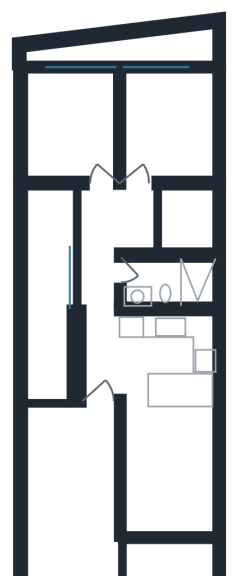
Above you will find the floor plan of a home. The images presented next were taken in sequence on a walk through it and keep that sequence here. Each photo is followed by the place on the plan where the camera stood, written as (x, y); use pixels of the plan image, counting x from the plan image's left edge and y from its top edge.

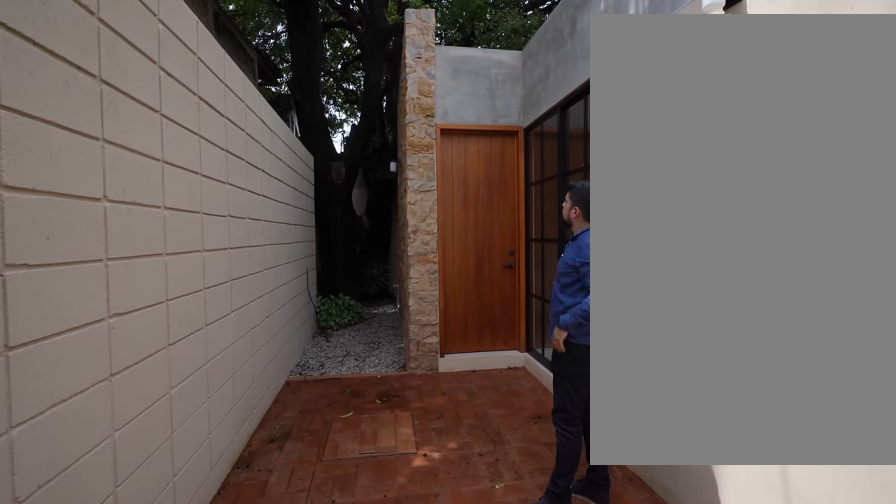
(70, 494)
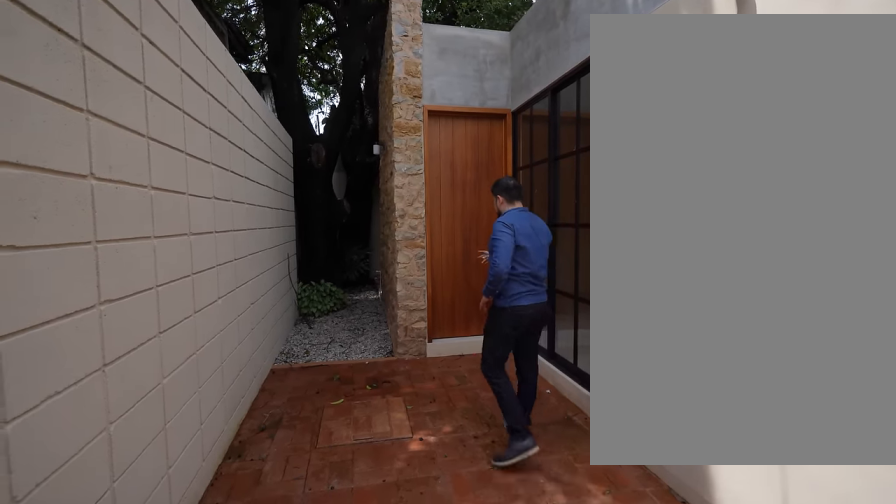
(71, 499)
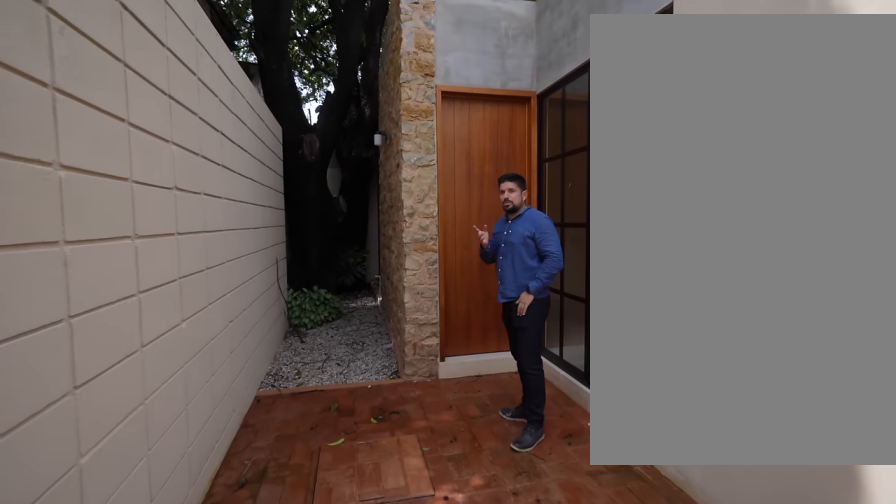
(72, 501)
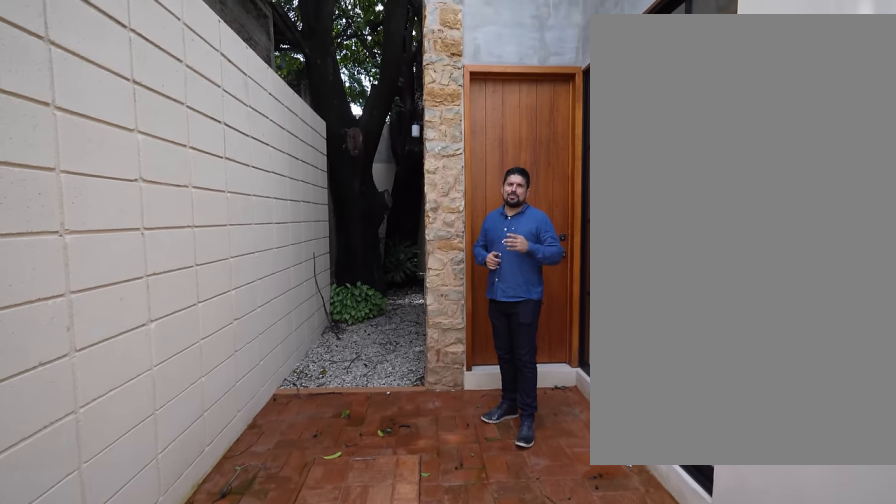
(67, 497)
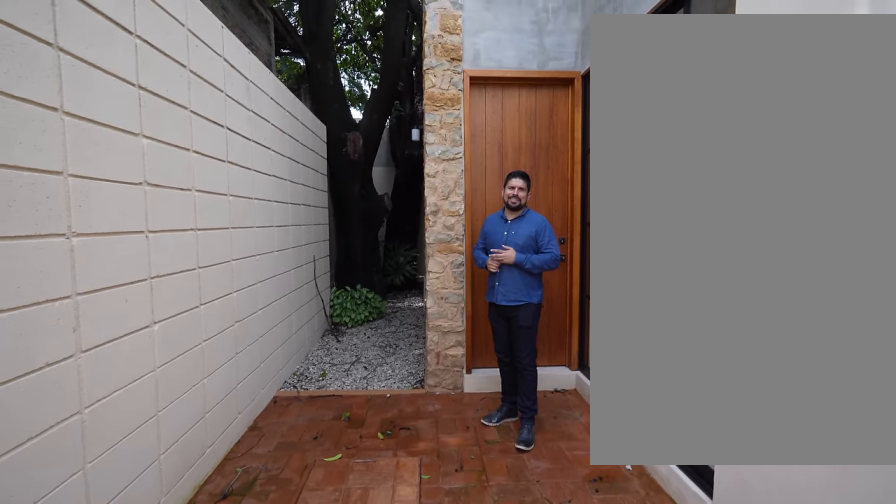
(67, 497)
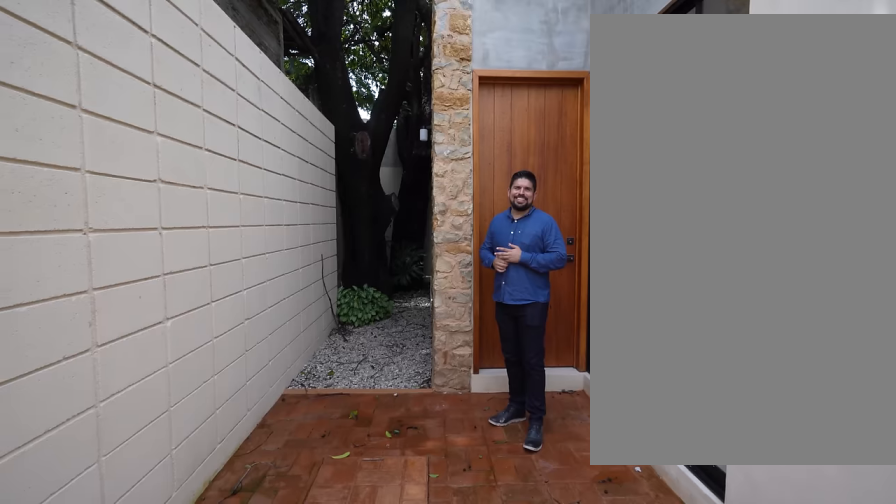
(67, 497)
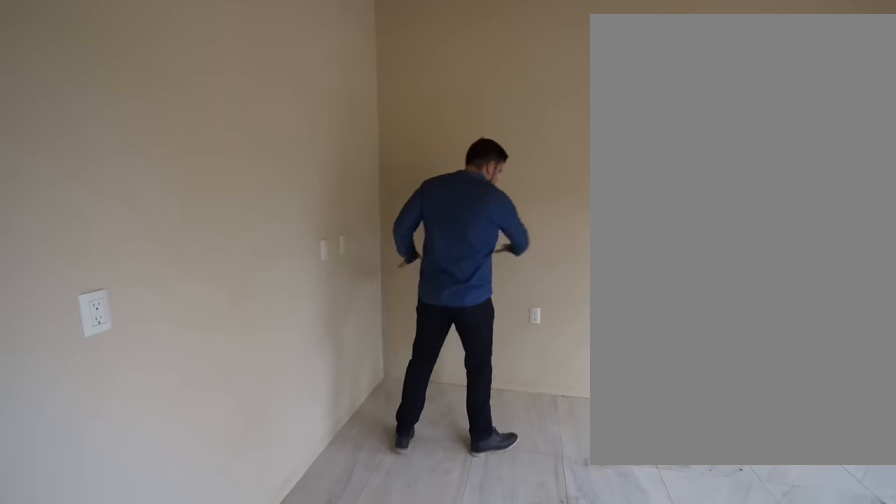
(104, 382)
